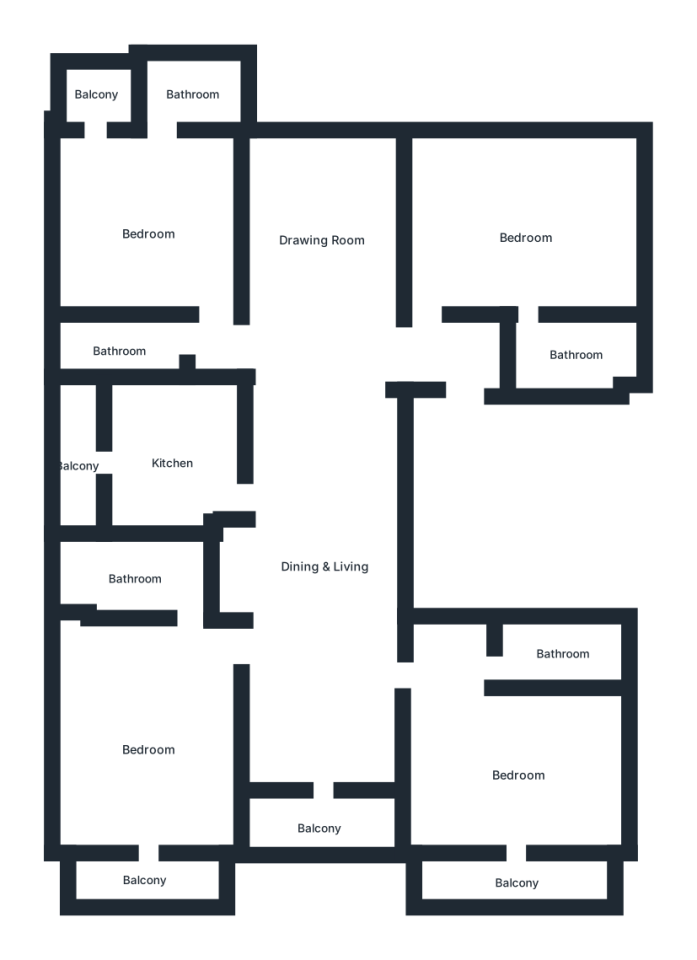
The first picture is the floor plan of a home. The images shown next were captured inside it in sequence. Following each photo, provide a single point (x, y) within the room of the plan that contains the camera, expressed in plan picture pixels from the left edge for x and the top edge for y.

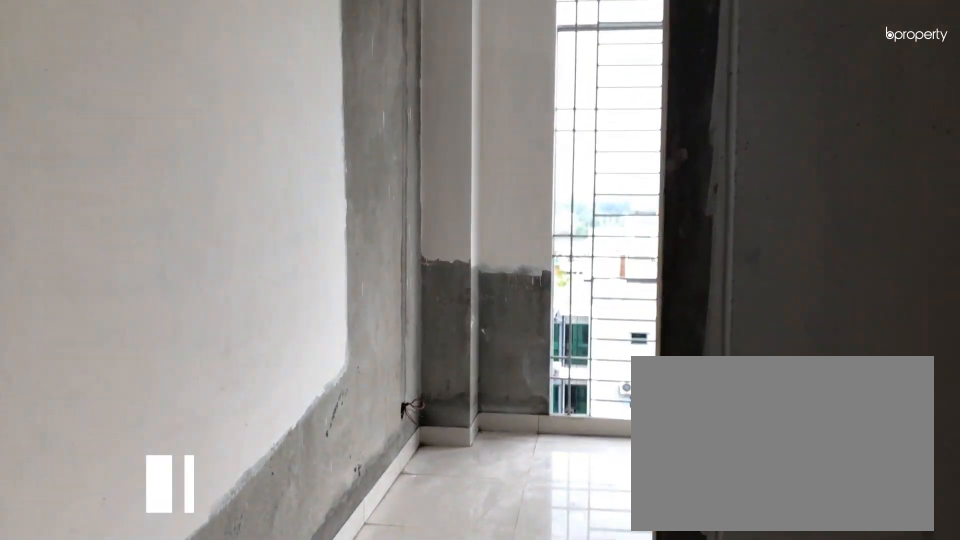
(431, 298)
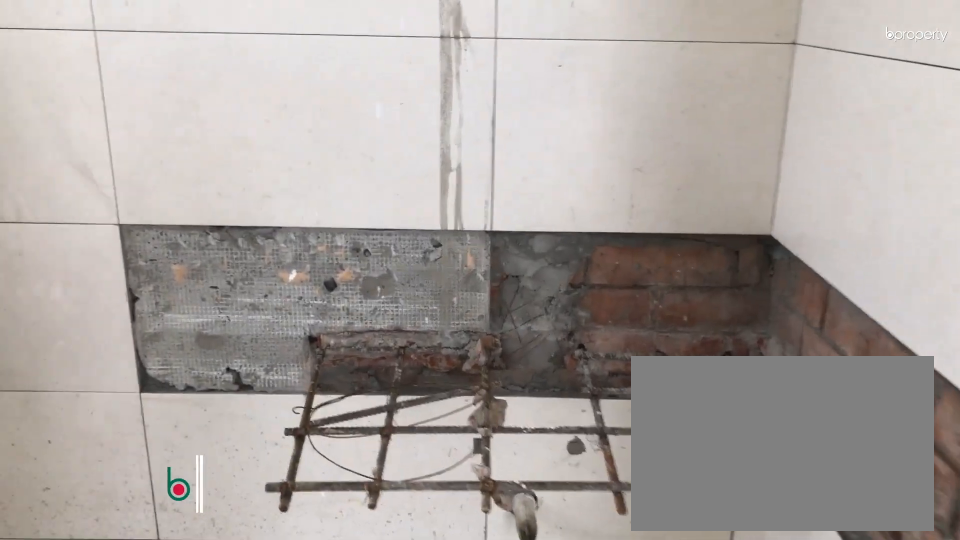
(578, 355)
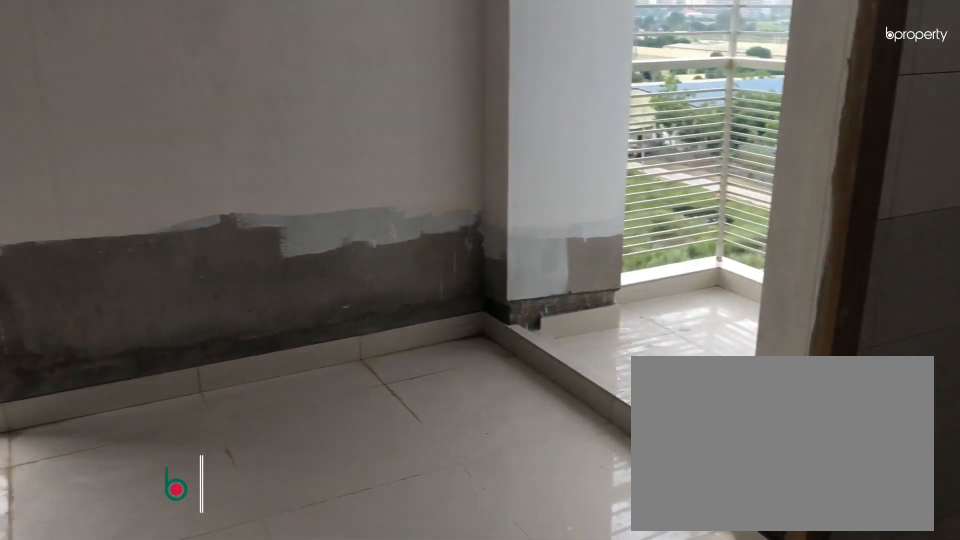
(150, 231)
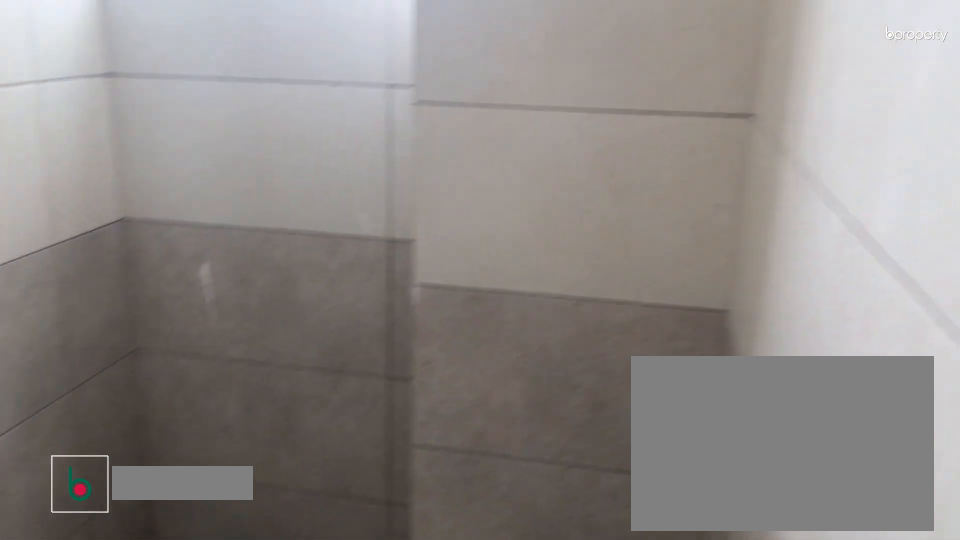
(191, 93)
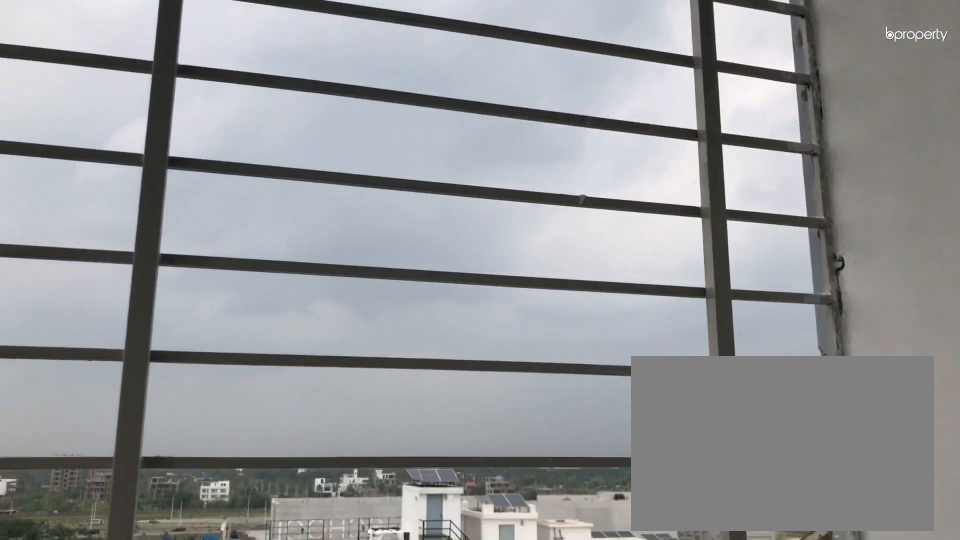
(98, 95)
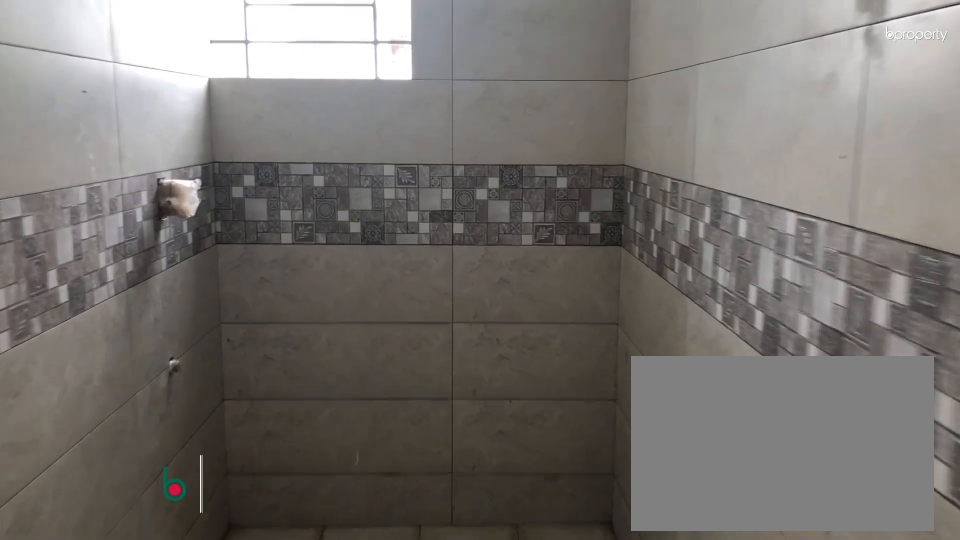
(123, 348)
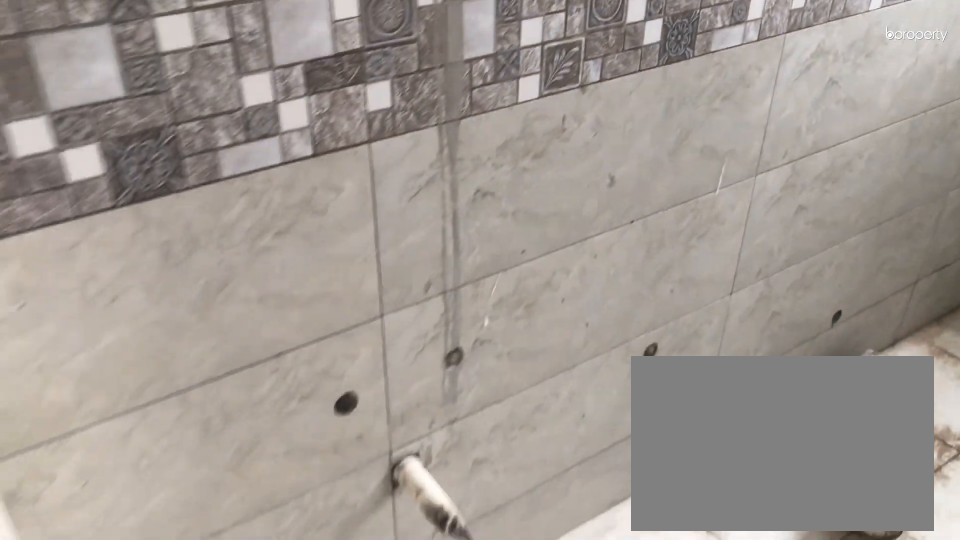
(123, 348)
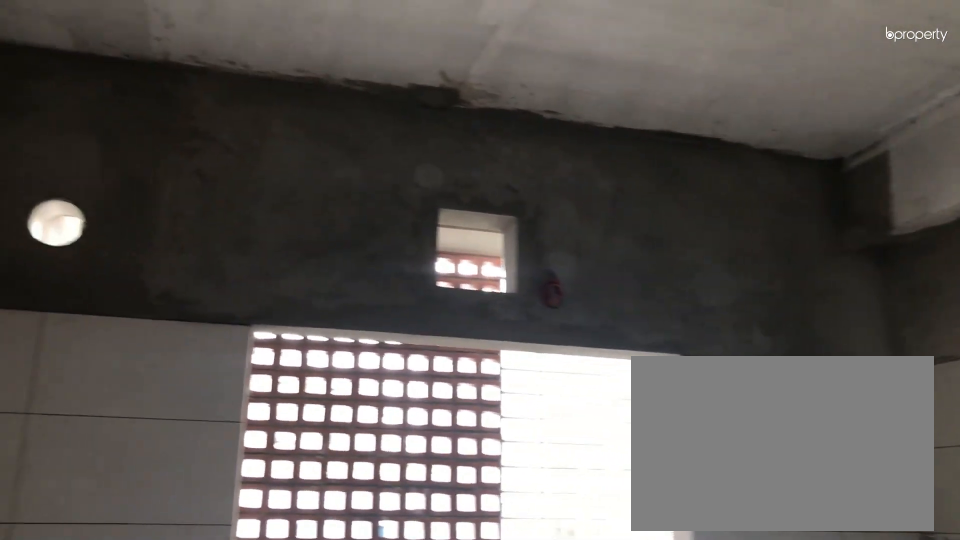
(172, 464)
